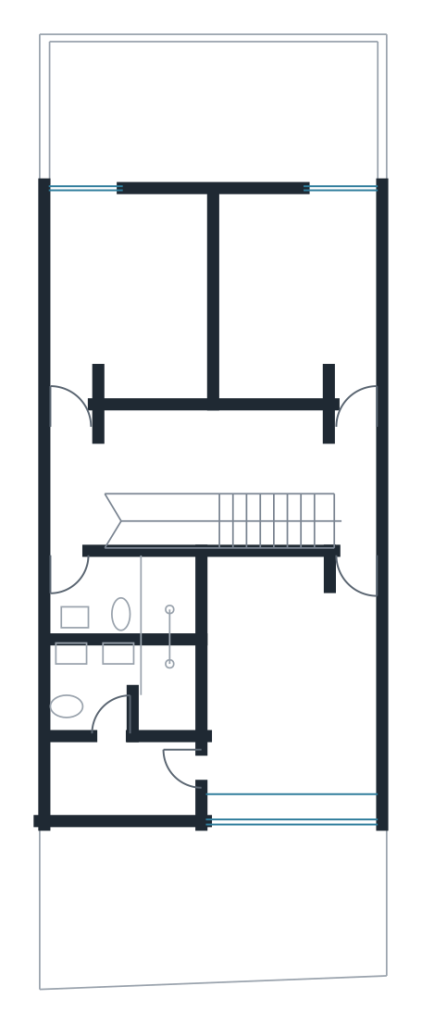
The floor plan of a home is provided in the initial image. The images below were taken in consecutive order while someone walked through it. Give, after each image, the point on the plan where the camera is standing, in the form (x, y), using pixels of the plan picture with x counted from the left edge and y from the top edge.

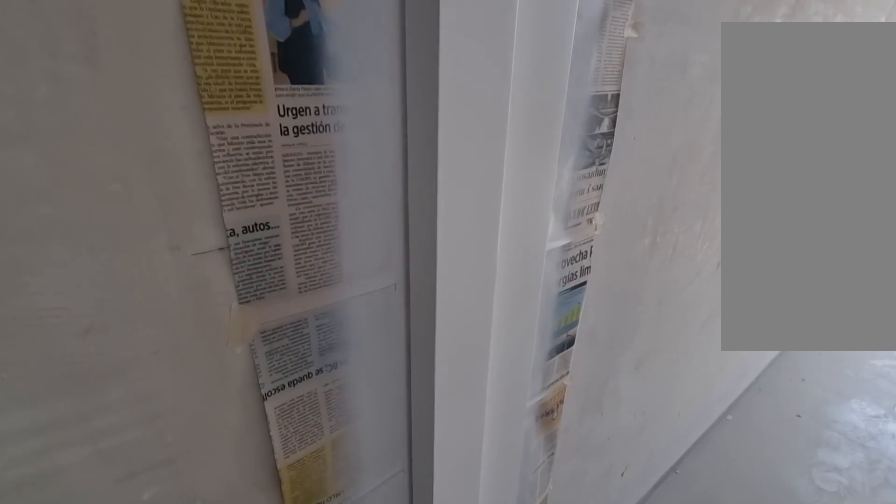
(74, 460)
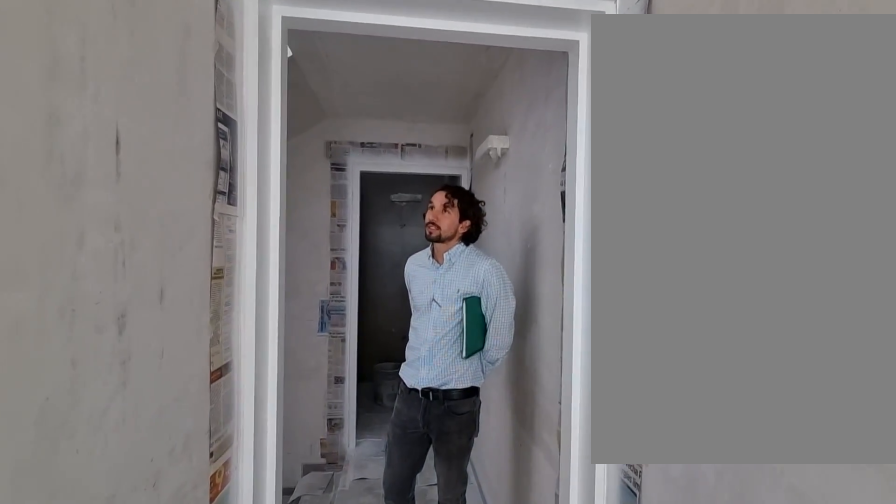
(73, 356)
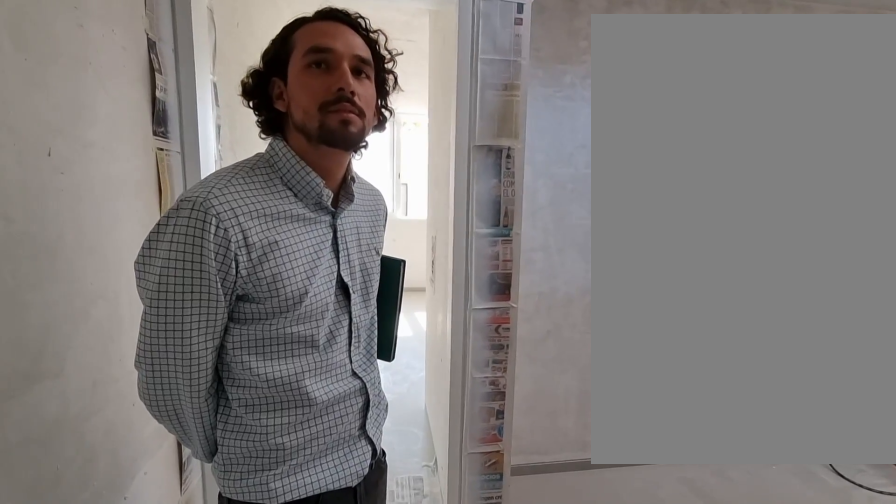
(79, 526)
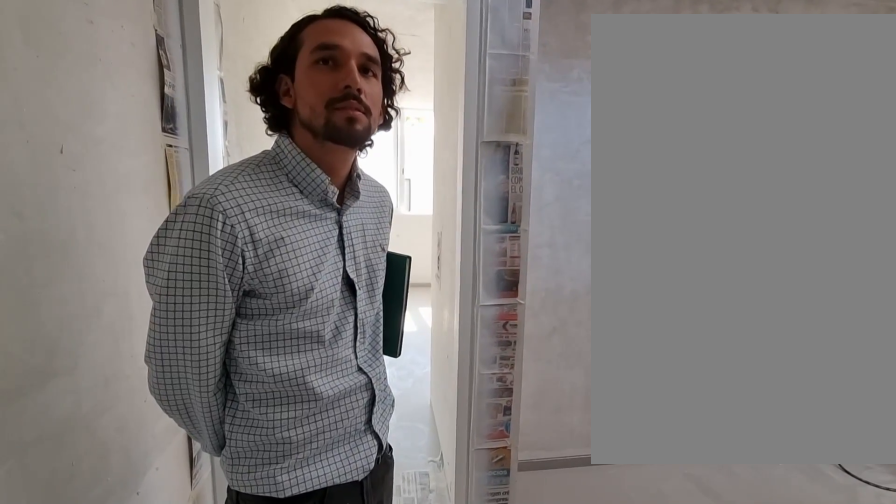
(79, 526)
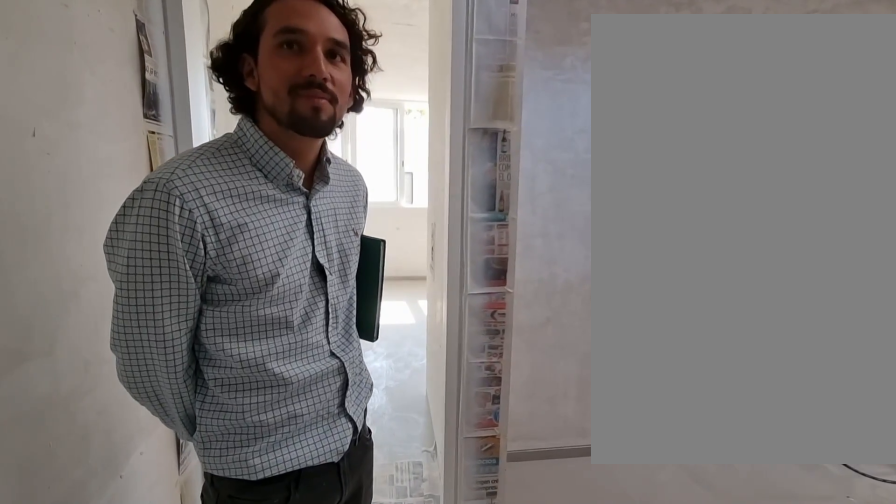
(79, 525)
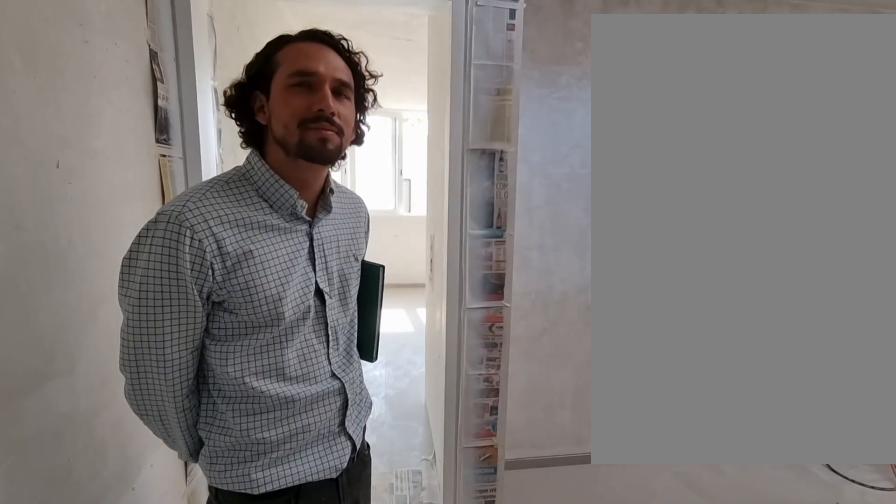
(78, 527)
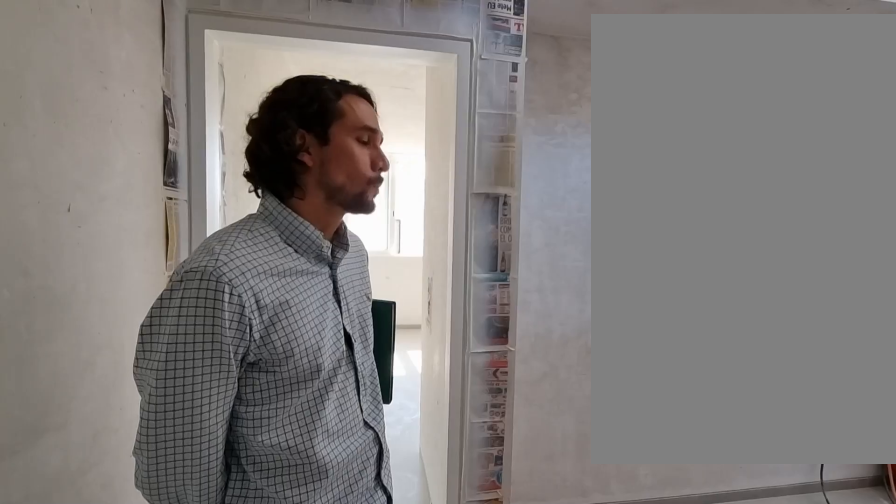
(79, 527)
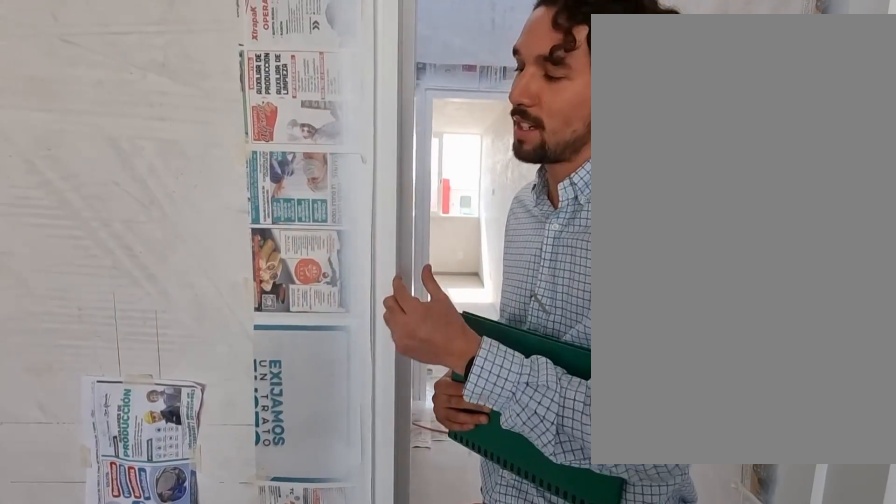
(348, 631)
